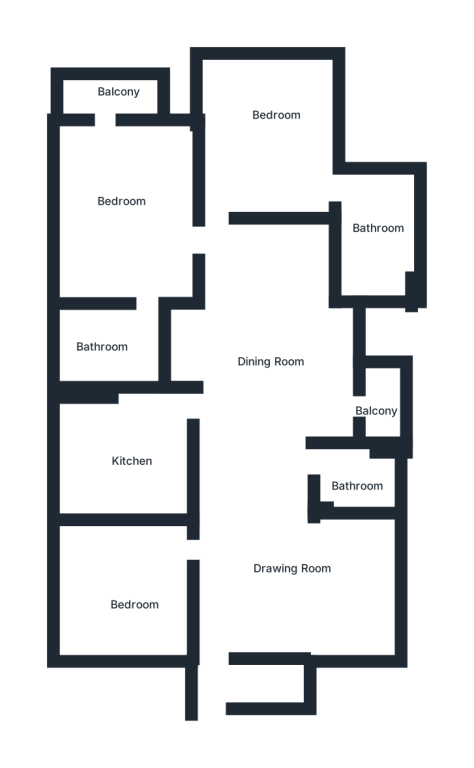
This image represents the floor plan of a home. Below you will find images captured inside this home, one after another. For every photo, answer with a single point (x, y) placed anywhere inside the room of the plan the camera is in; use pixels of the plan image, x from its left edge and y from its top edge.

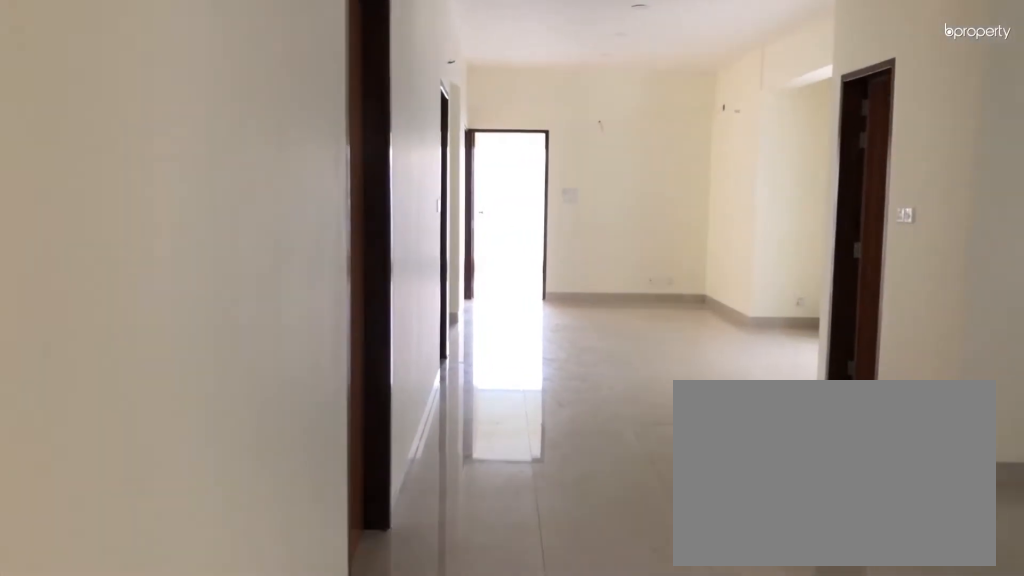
(258, 568)
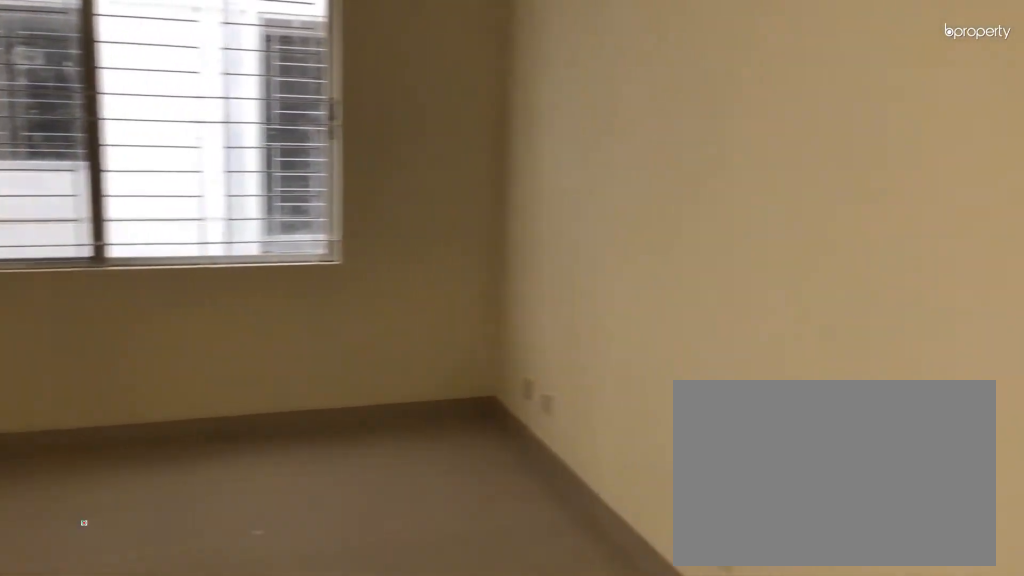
(258, 568)
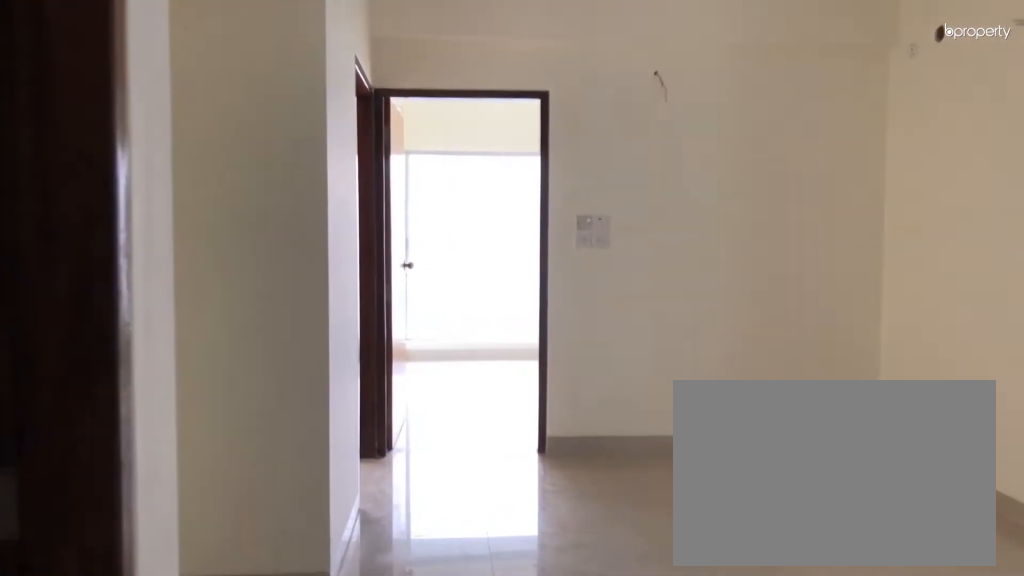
(258, 384)
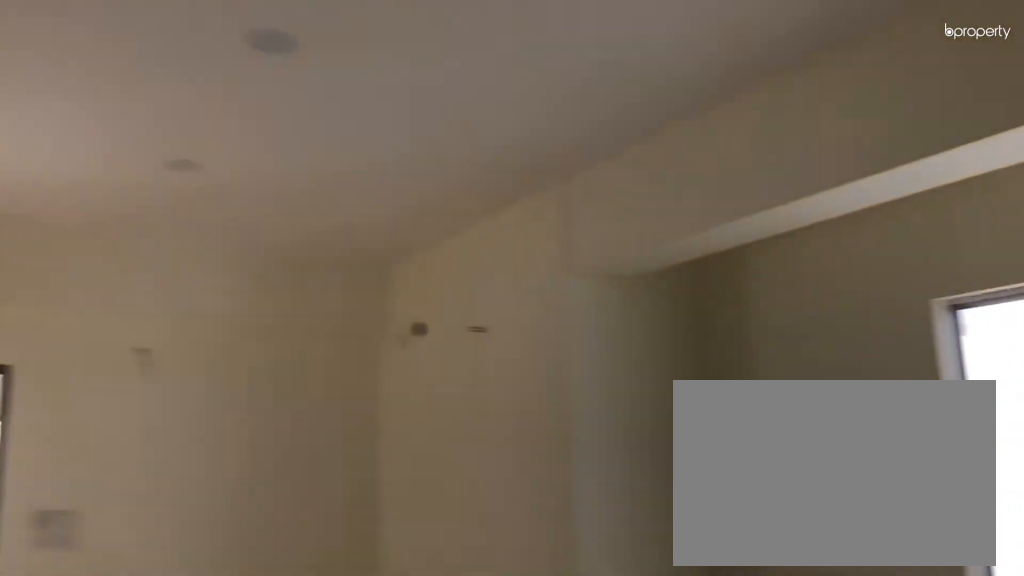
(258, 384)
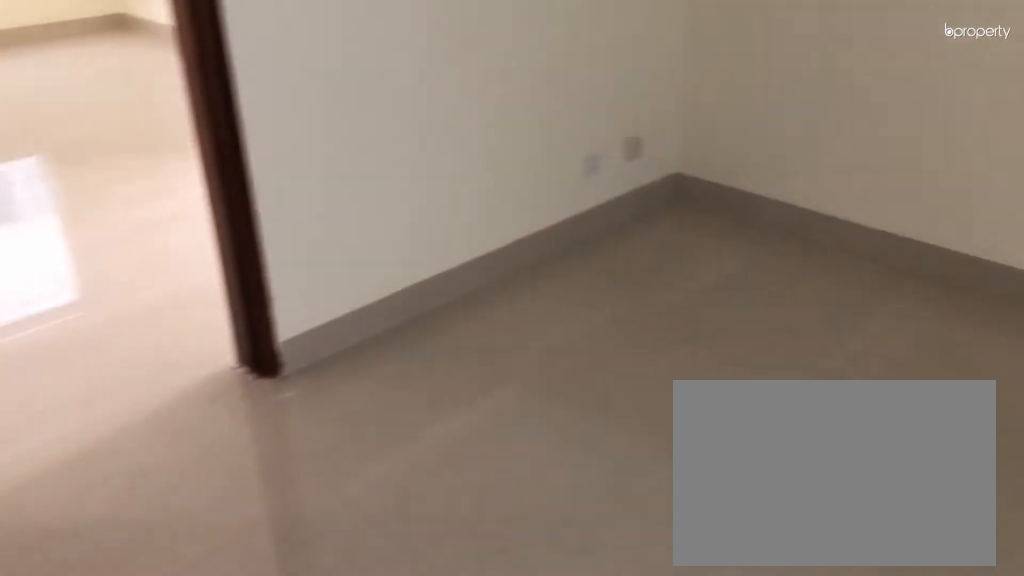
(141, 581)
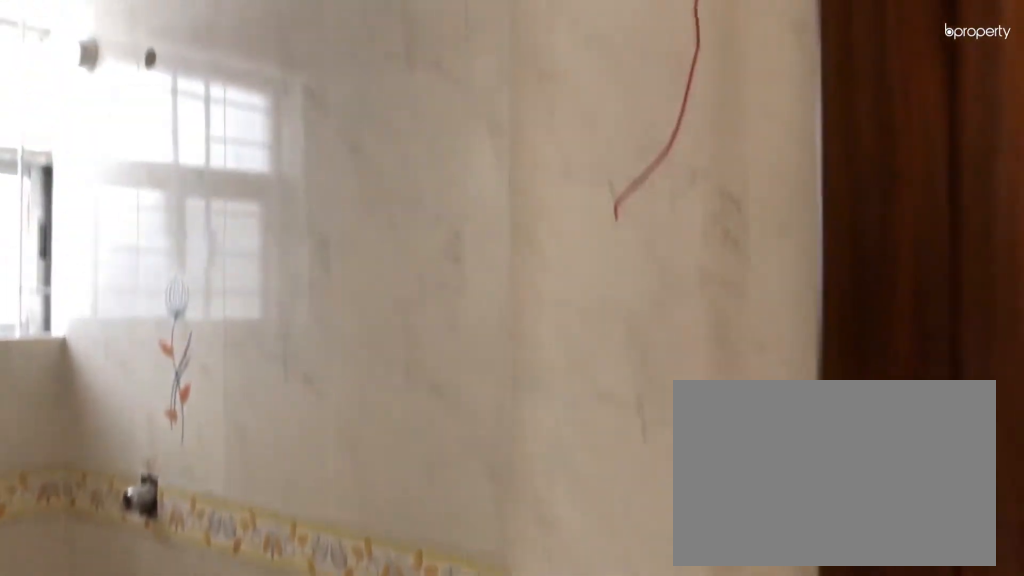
(360, 476)
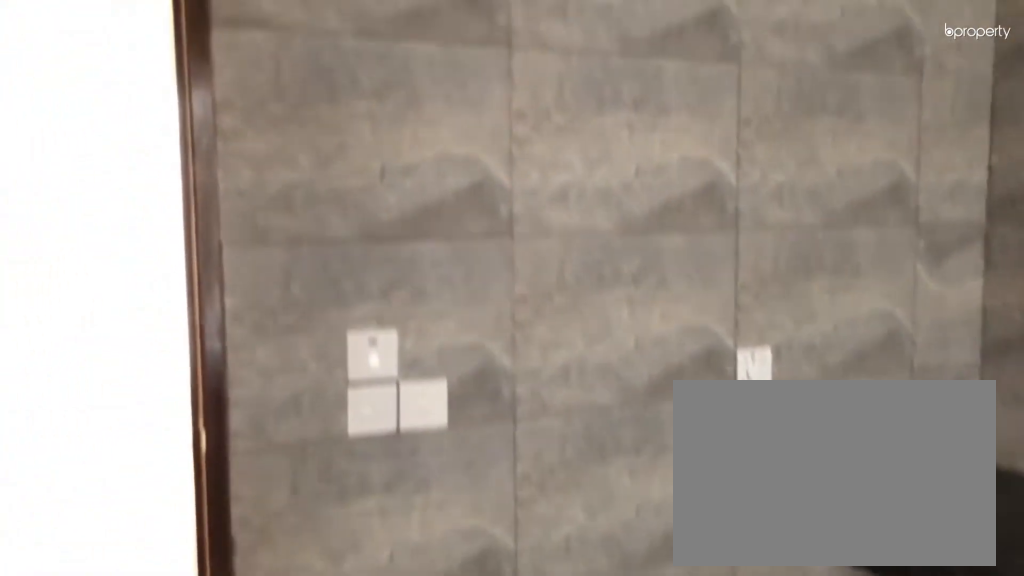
(131, 457)
